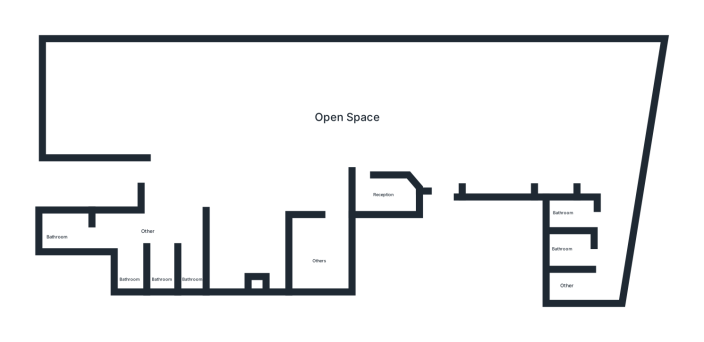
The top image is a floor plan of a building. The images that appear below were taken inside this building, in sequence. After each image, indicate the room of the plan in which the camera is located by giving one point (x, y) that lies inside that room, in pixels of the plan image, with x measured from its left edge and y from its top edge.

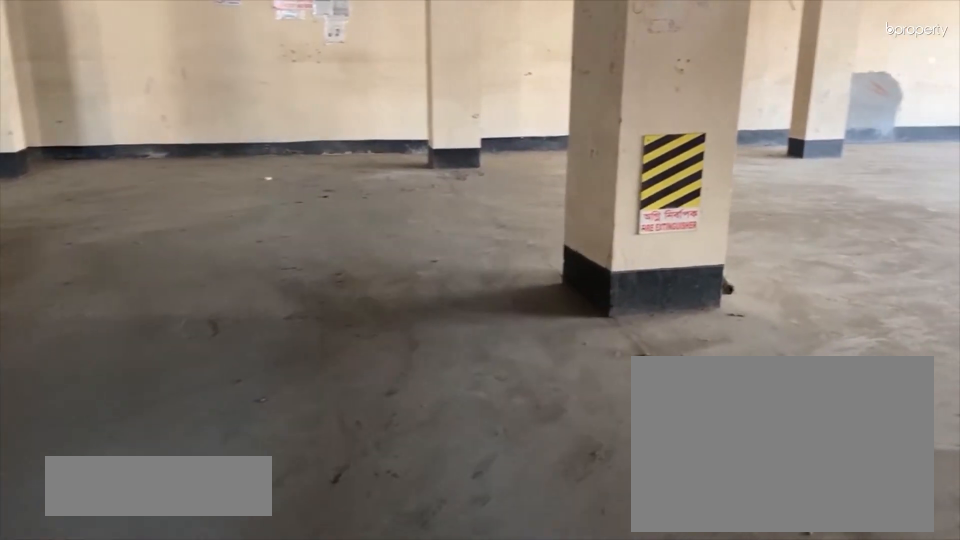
(460, 151)
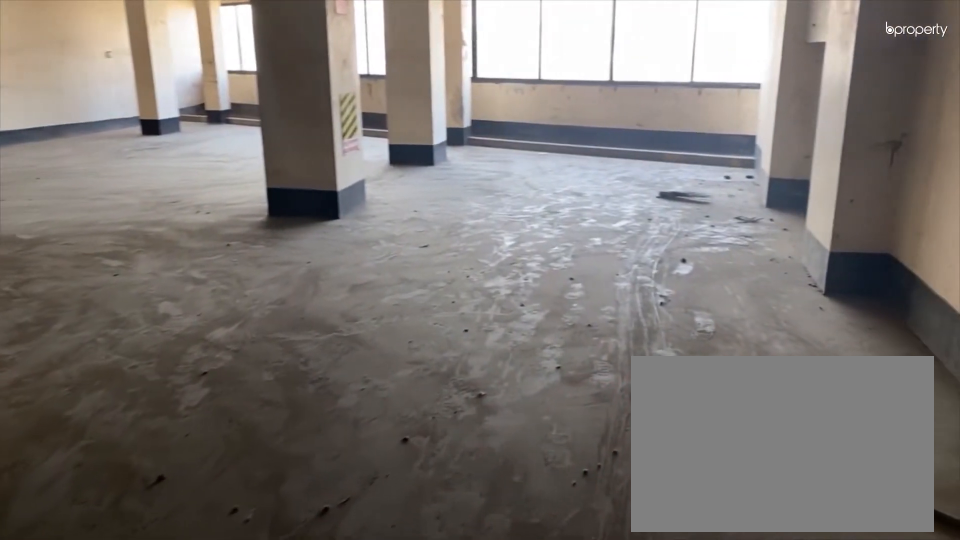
(527, 135)
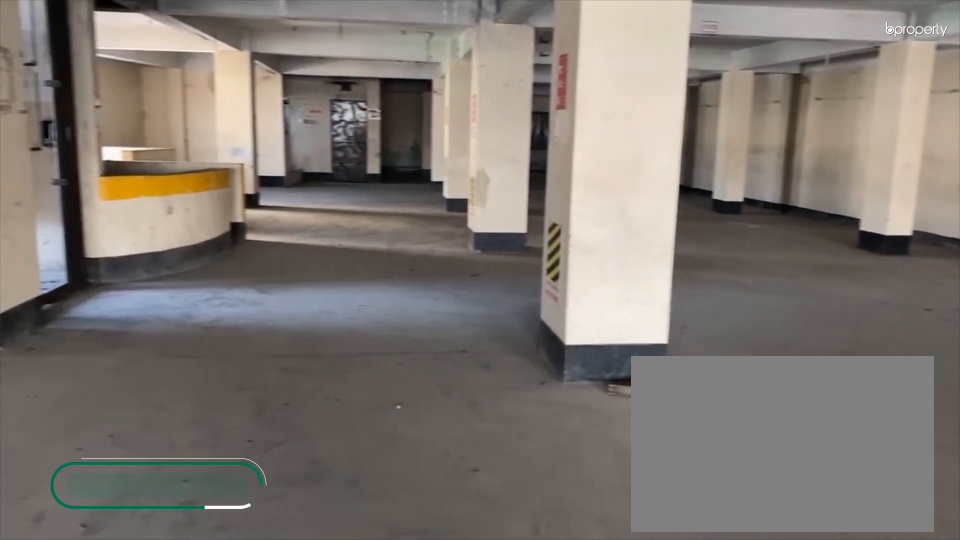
(527, 135)
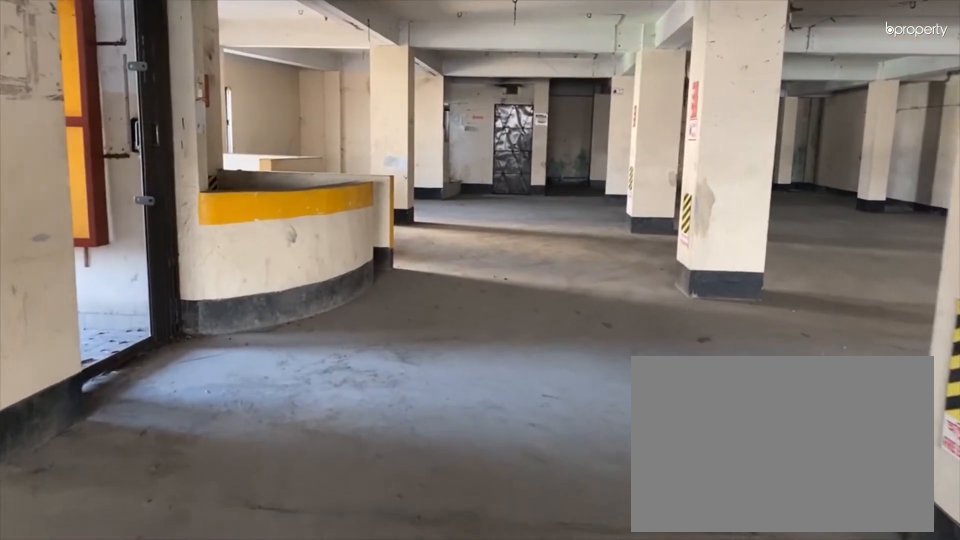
(435, 141)
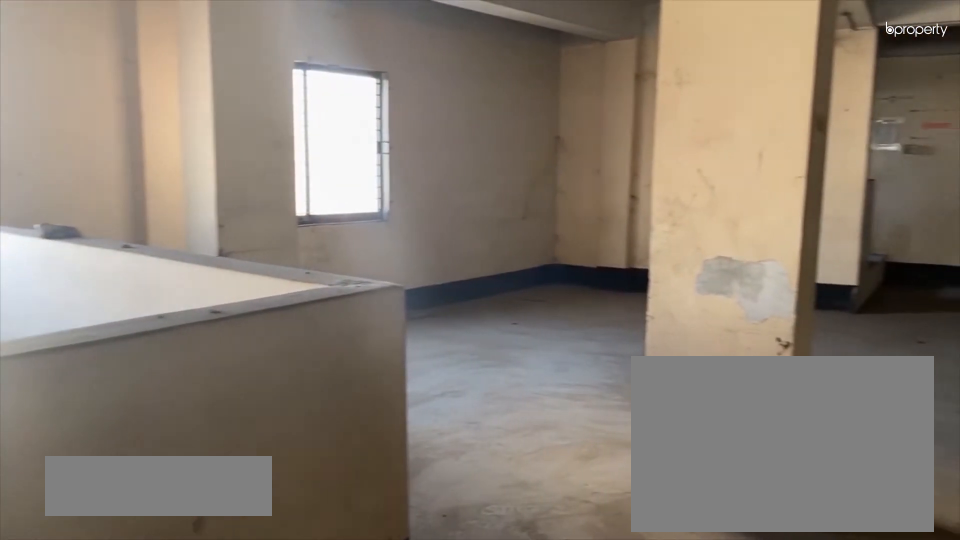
(307, 164)
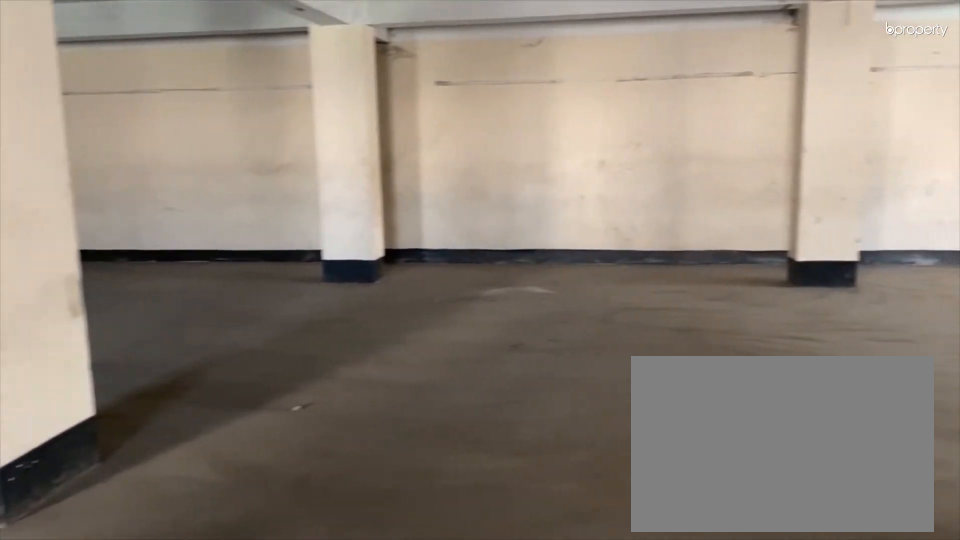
(229, 143)
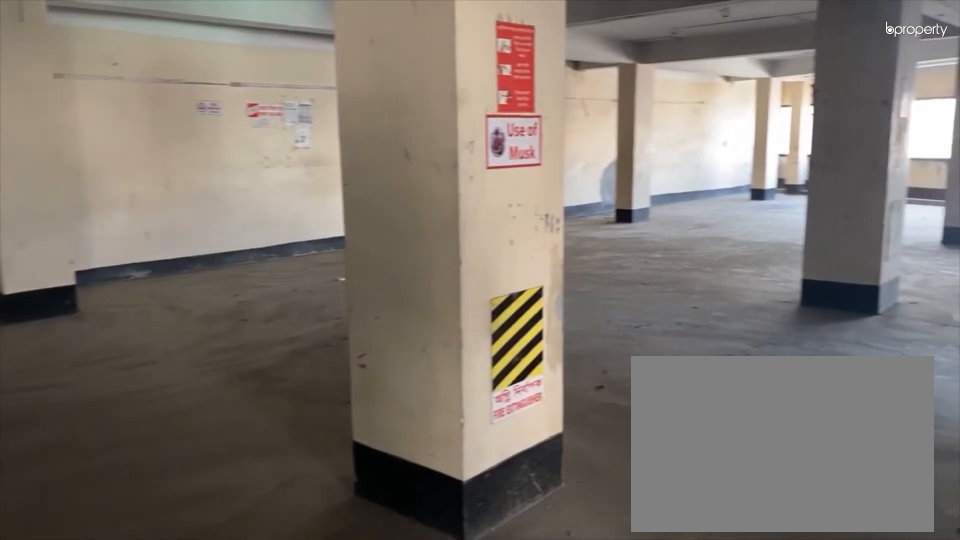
(229, 143)
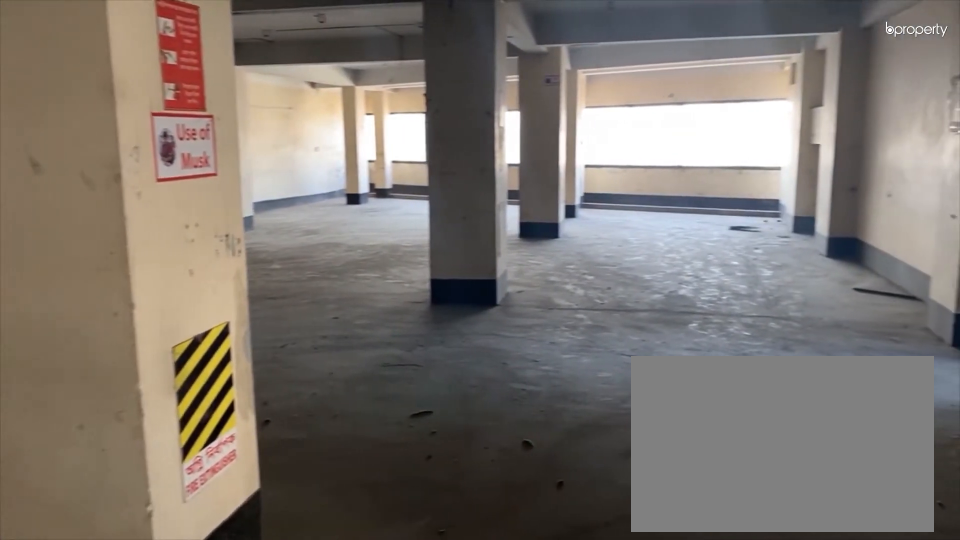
(307, 130)
